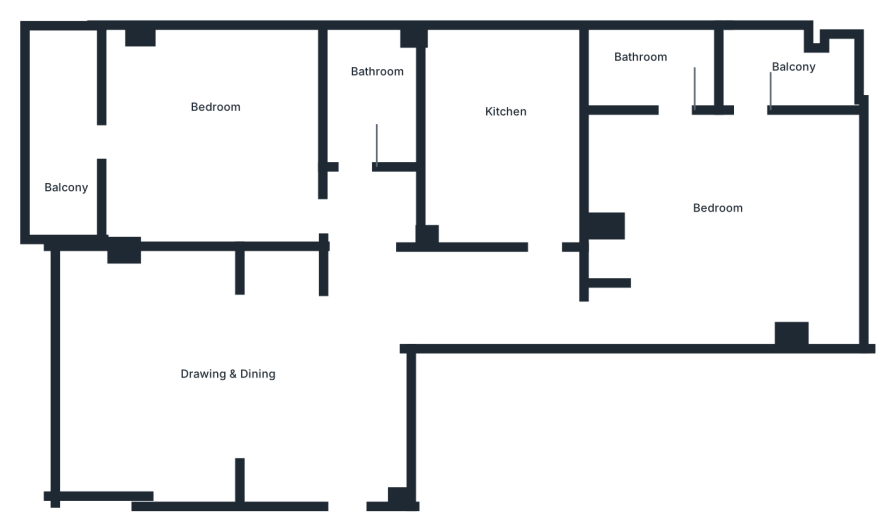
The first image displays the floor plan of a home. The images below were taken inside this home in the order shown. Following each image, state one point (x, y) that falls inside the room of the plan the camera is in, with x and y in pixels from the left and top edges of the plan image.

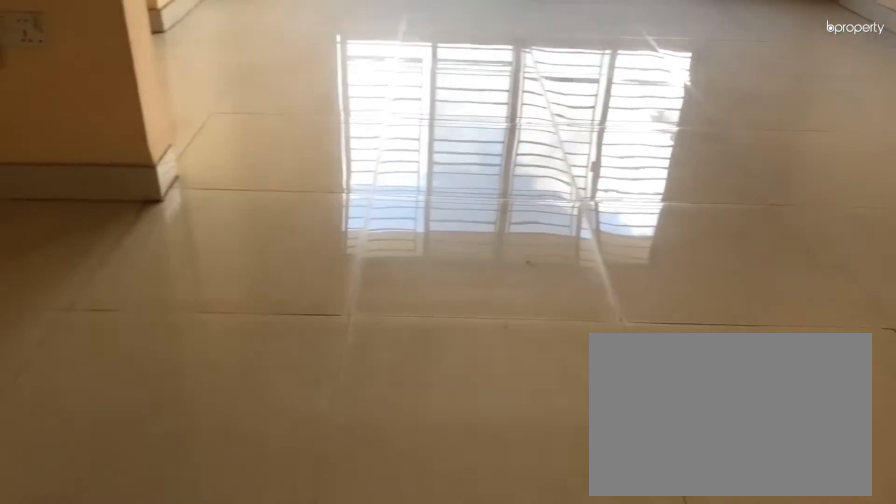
(203, 381)
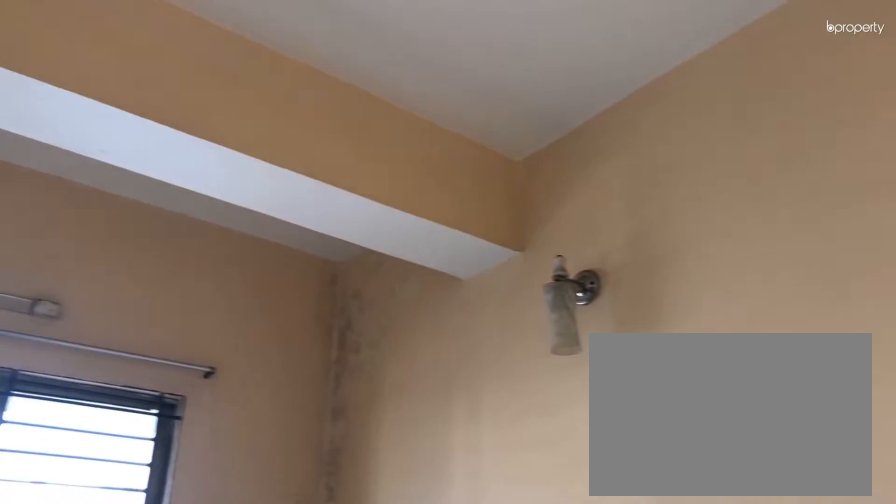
(217, 381)
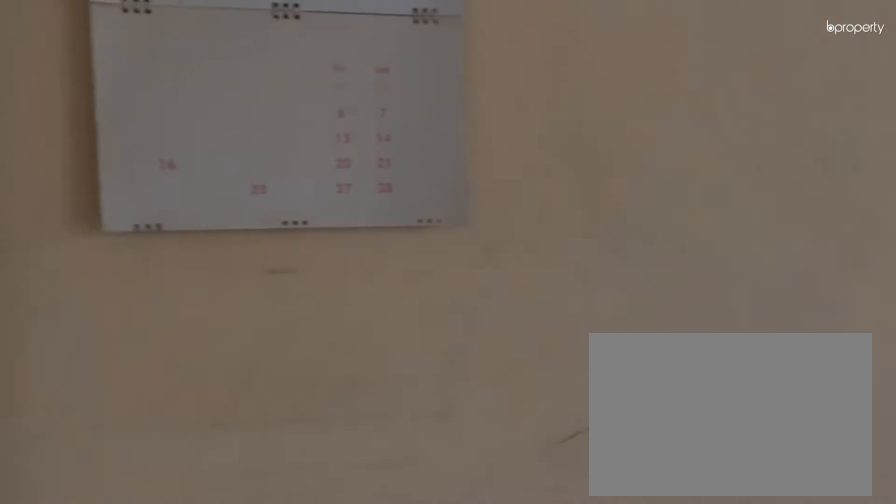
(214, 129)
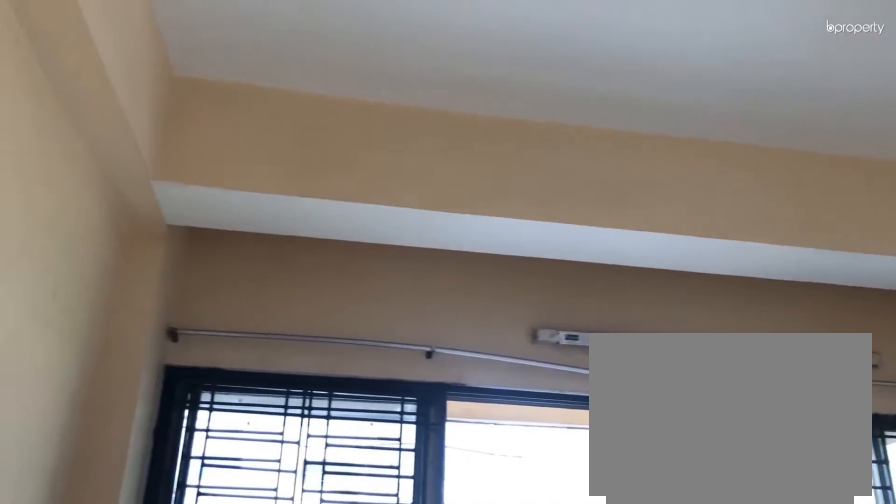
(214, 129)
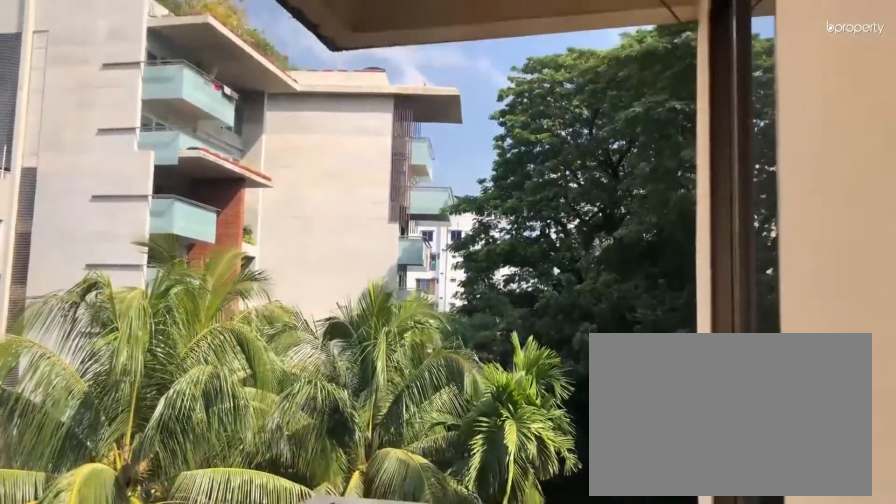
(73, 141)
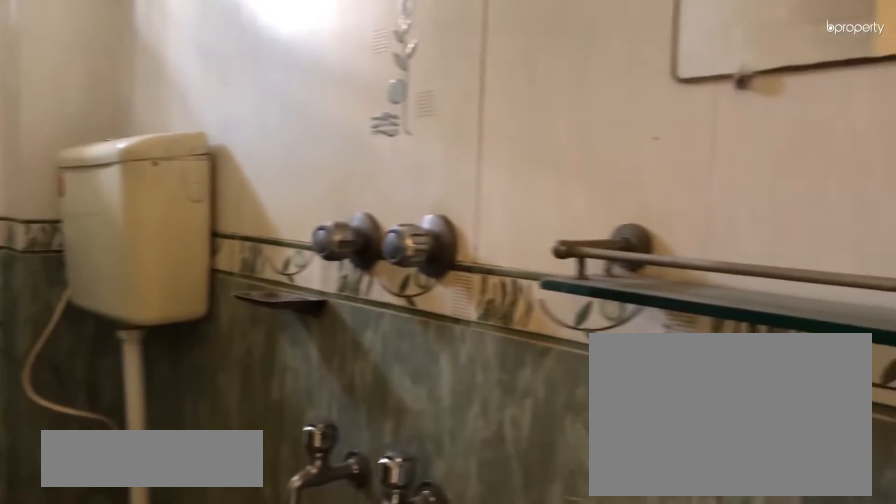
(368, 100)
